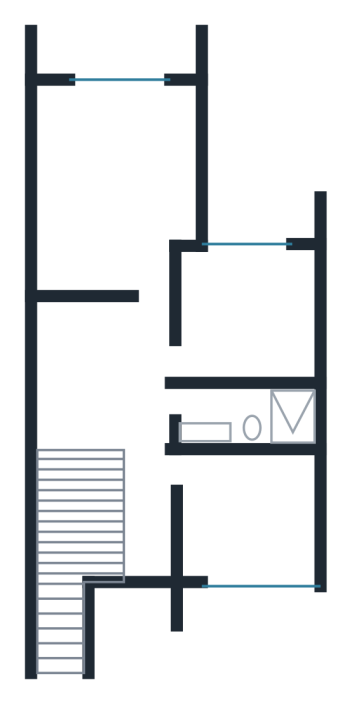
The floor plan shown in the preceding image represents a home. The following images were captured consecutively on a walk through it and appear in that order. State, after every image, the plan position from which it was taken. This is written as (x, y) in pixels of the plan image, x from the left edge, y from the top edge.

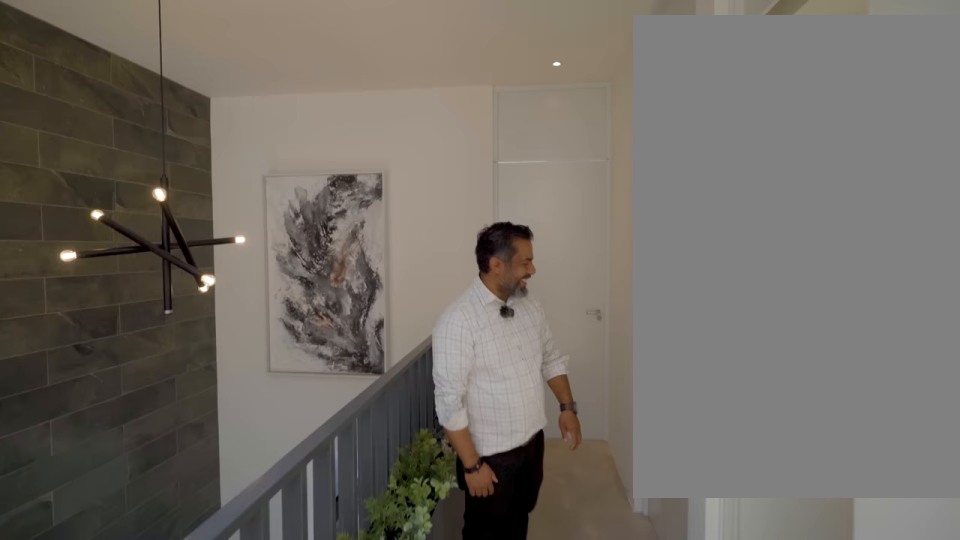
(152, 394)
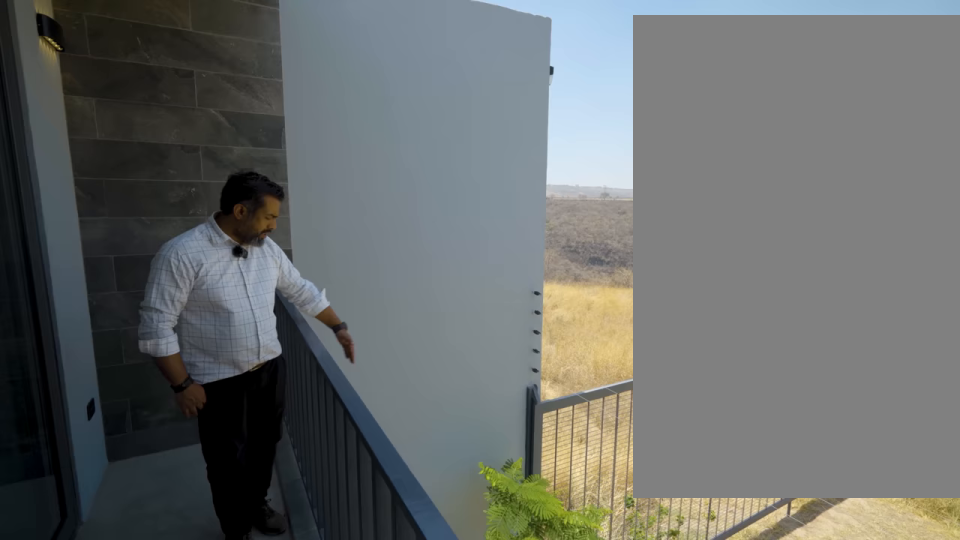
(113, 58)
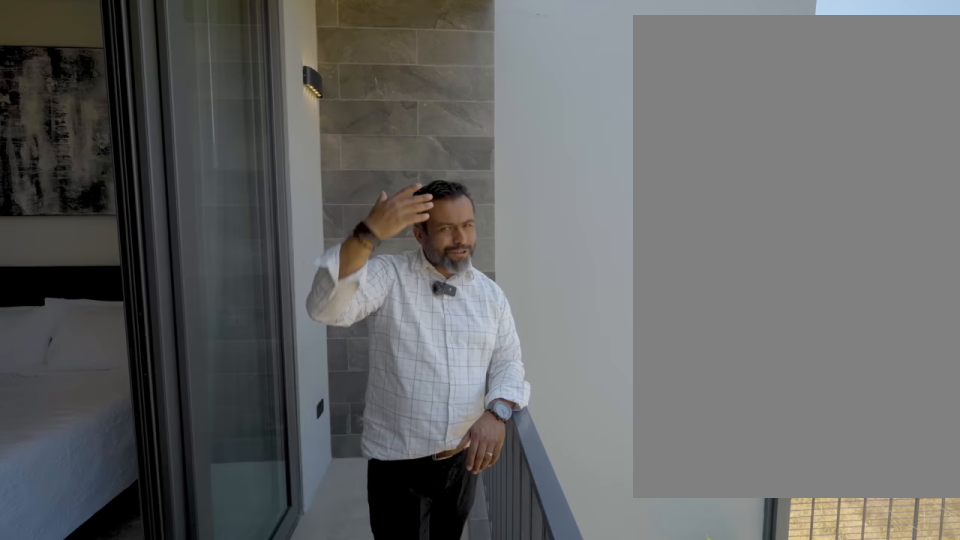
(132, 60)
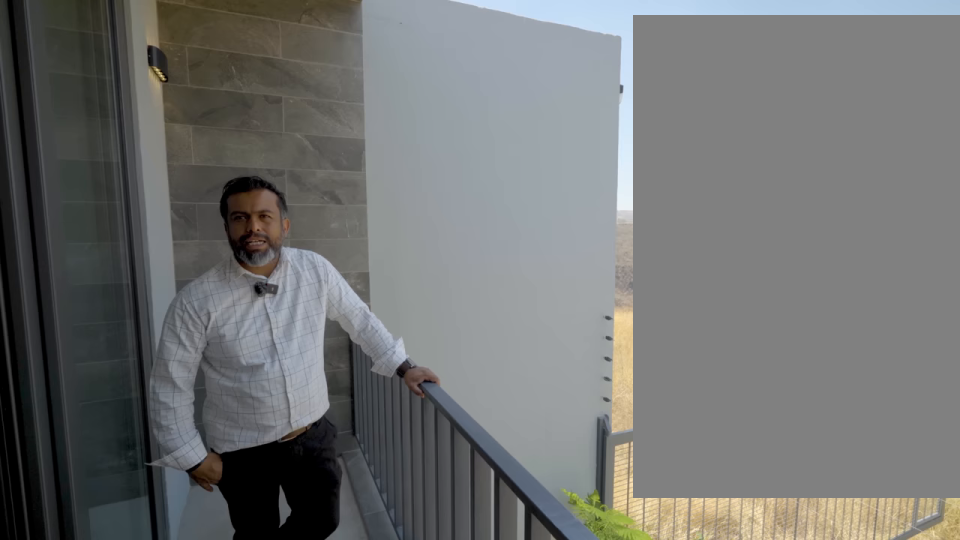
(133, 59)
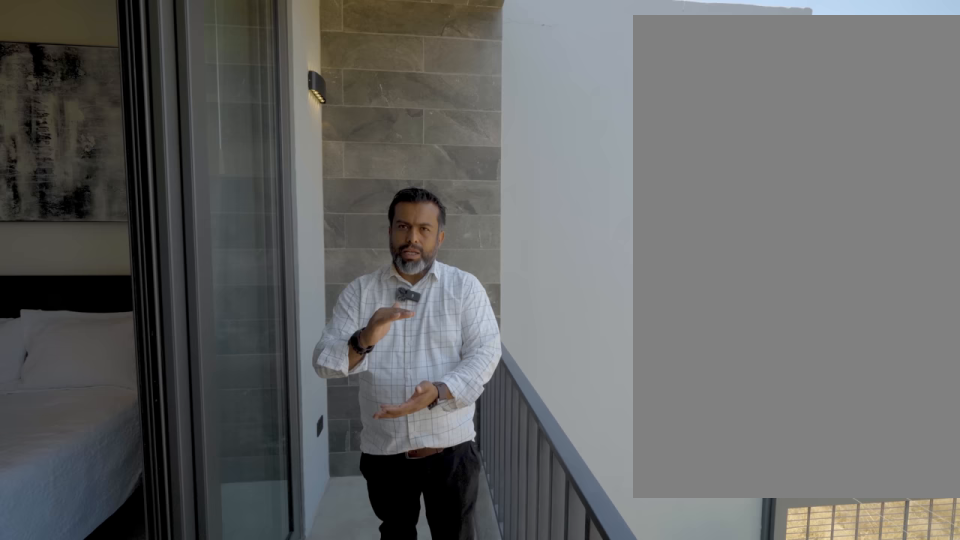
(132, 60)
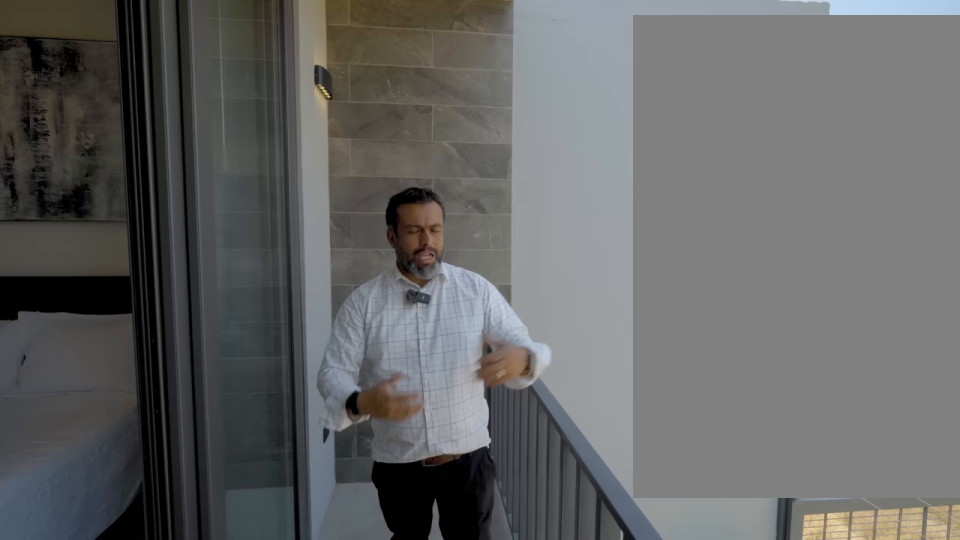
(132, 60)
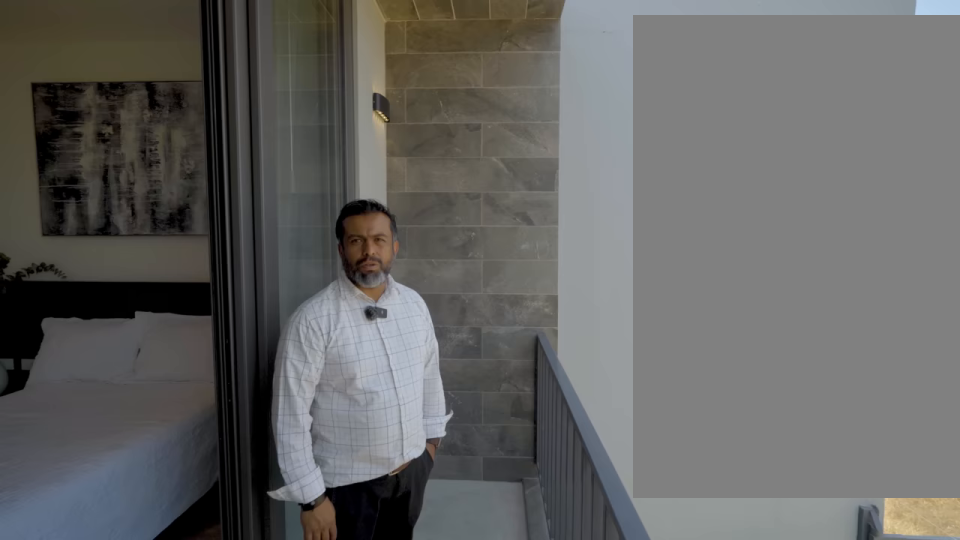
(133, 59)
